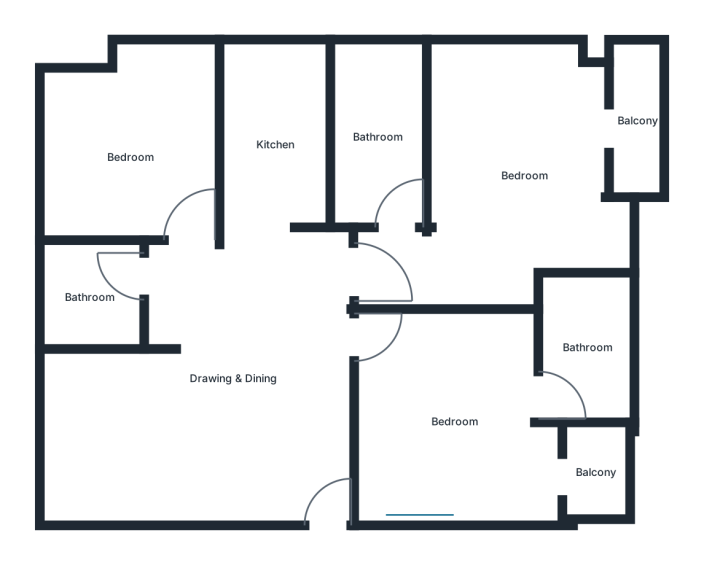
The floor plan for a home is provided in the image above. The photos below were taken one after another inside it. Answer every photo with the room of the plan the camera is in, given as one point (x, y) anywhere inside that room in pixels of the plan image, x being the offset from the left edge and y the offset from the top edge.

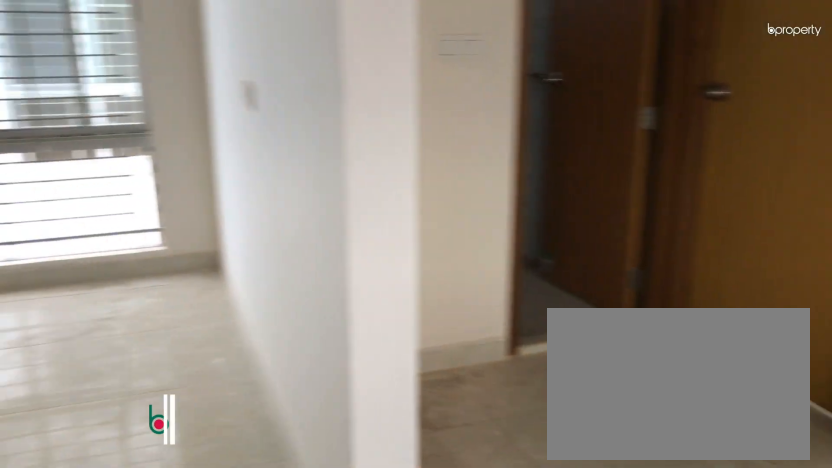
(232, 378)
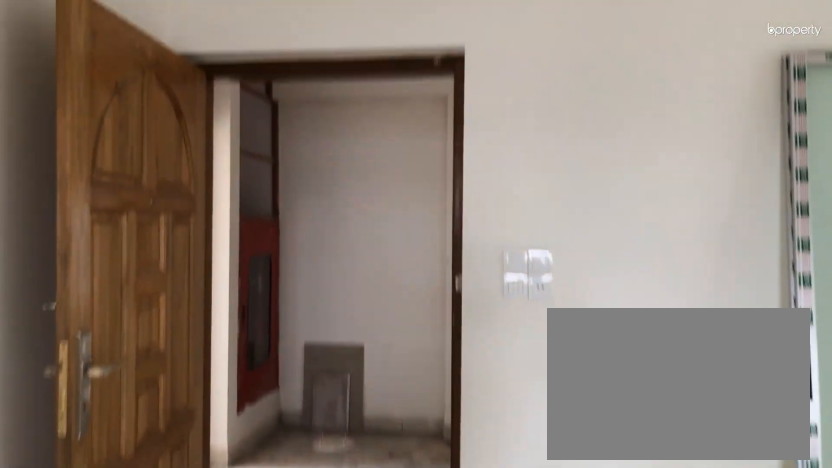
(232, 378)
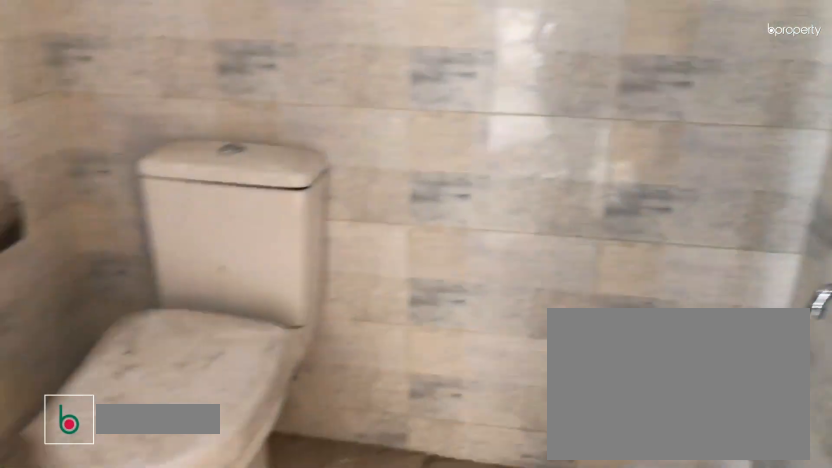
(91, 297)
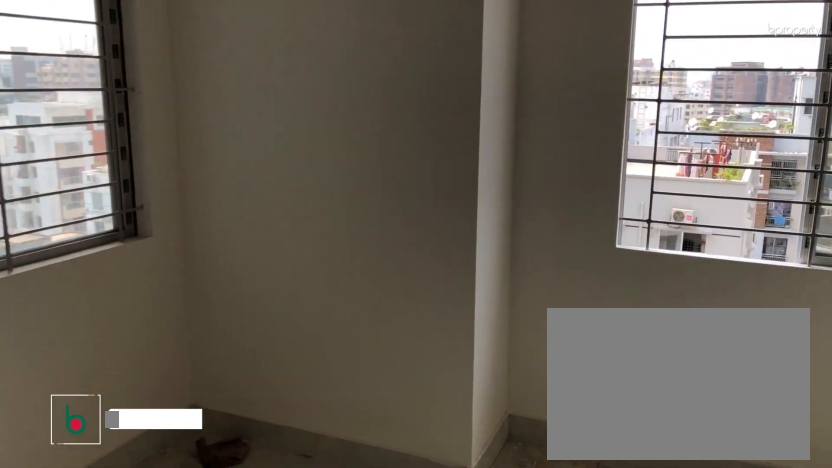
(132, 158)
